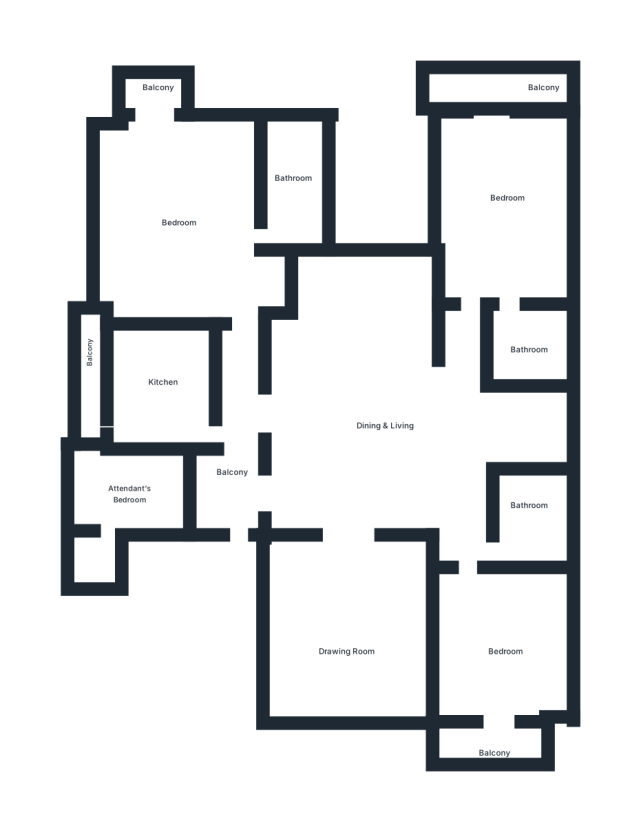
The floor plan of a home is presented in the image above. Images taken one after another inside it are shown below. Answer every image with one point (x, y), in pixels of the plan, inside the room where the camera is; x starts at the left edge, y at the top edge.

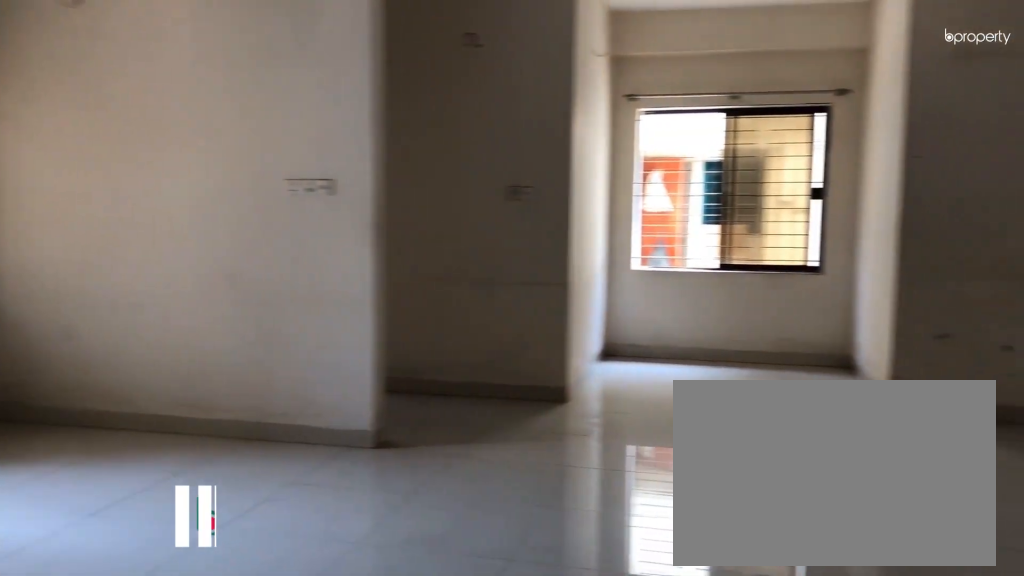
(328, 440)
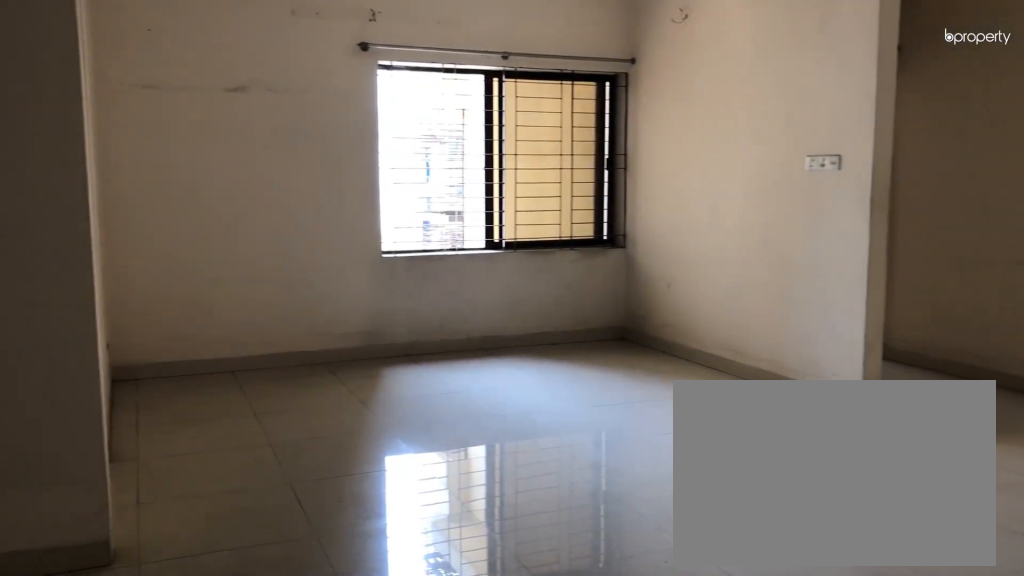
(364, 427)
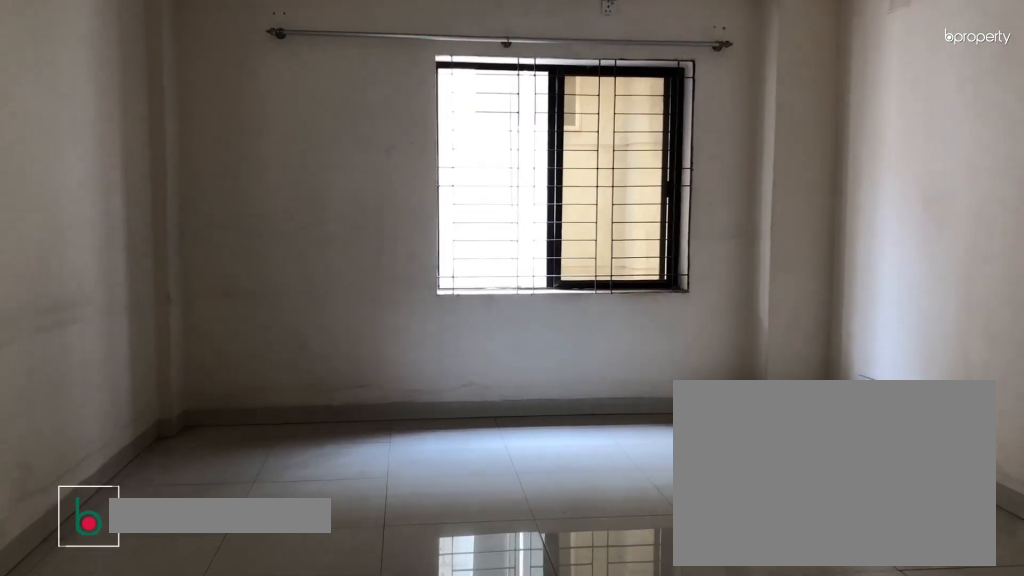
(351, 637)
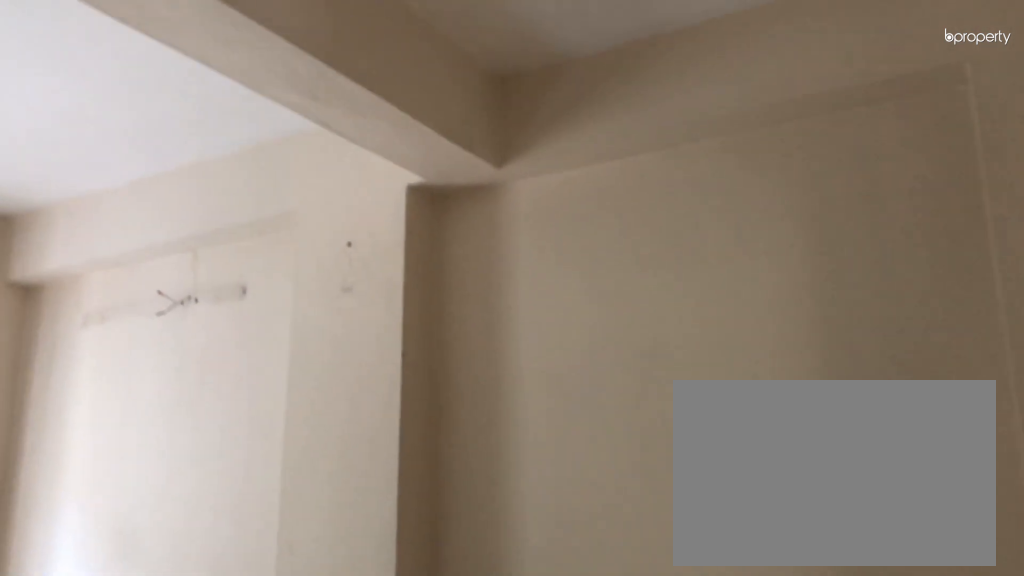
(351, 637)
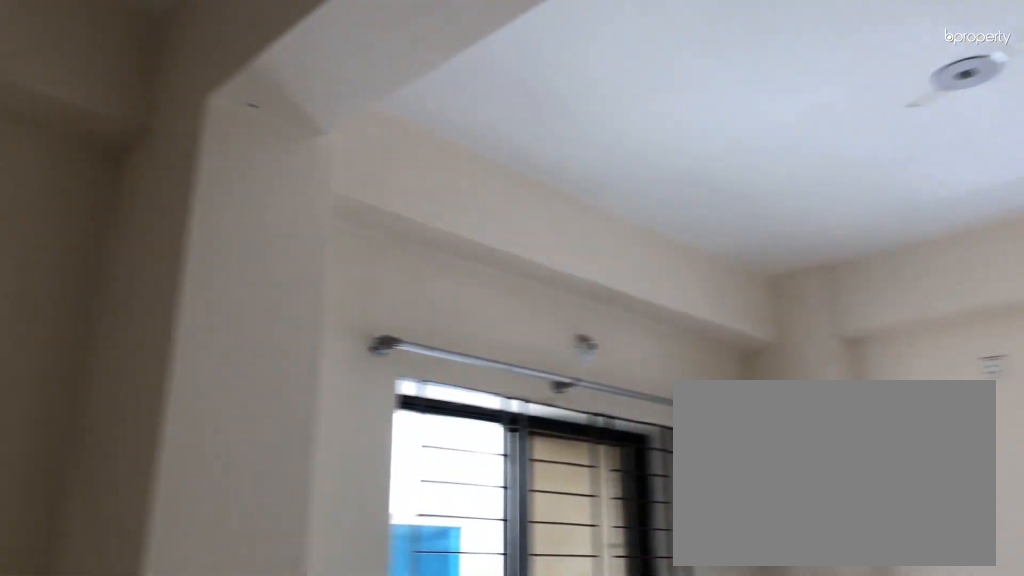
(494, 647)
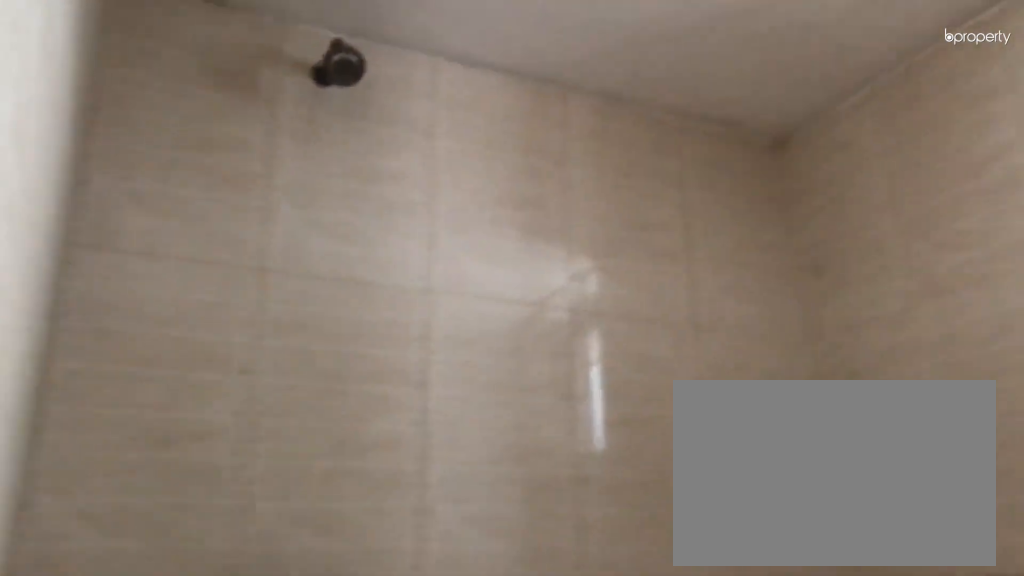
(530, 518)
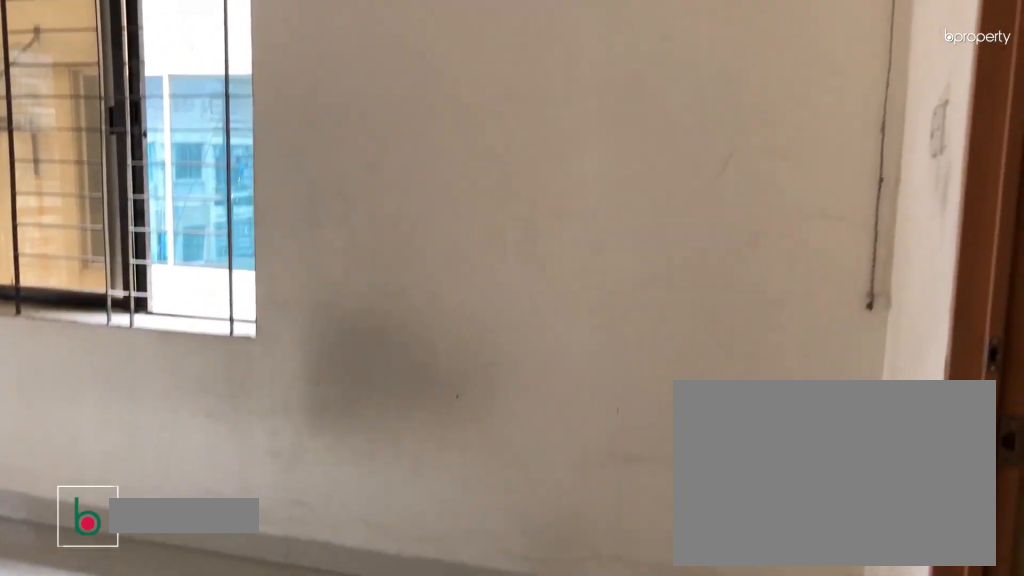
(505, 197)
